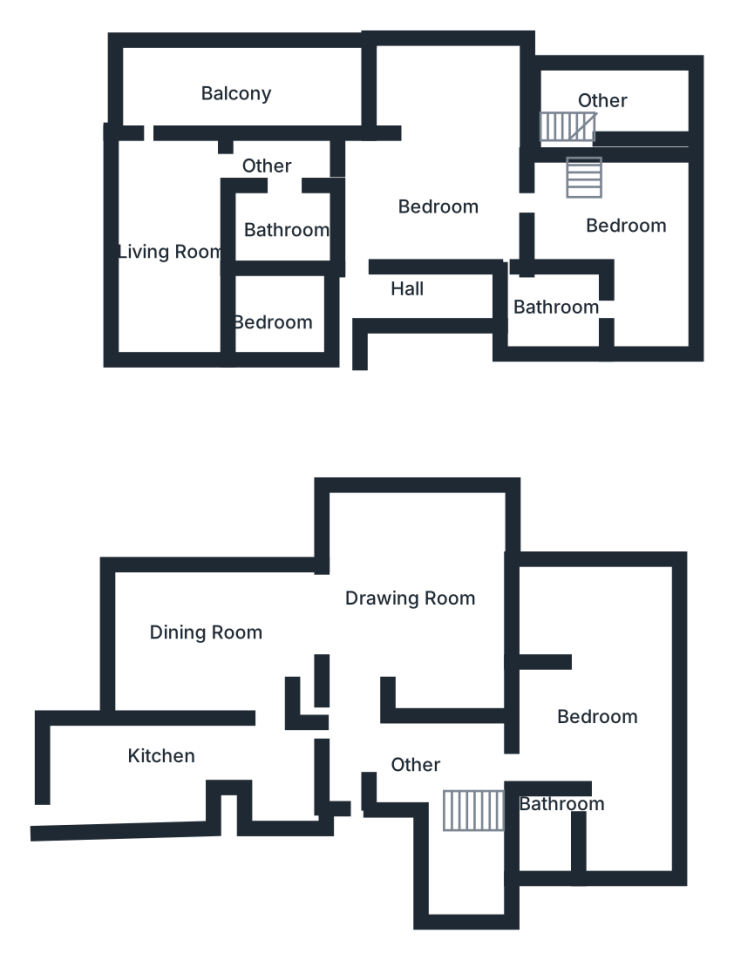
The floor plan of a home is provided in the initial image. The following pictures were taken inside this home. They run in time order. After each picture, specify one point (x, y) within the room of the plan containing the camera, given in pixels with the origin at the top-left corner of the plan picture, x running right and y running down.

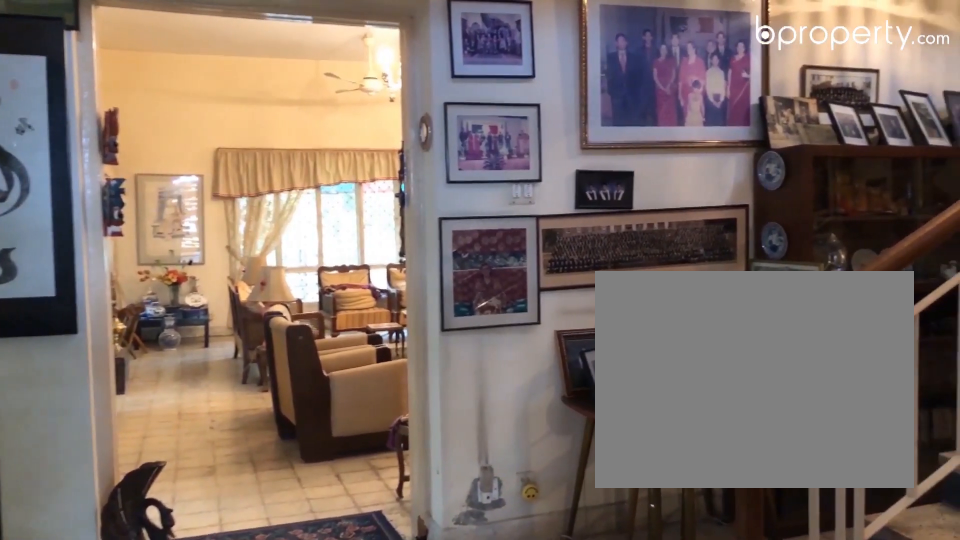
(385, 772)
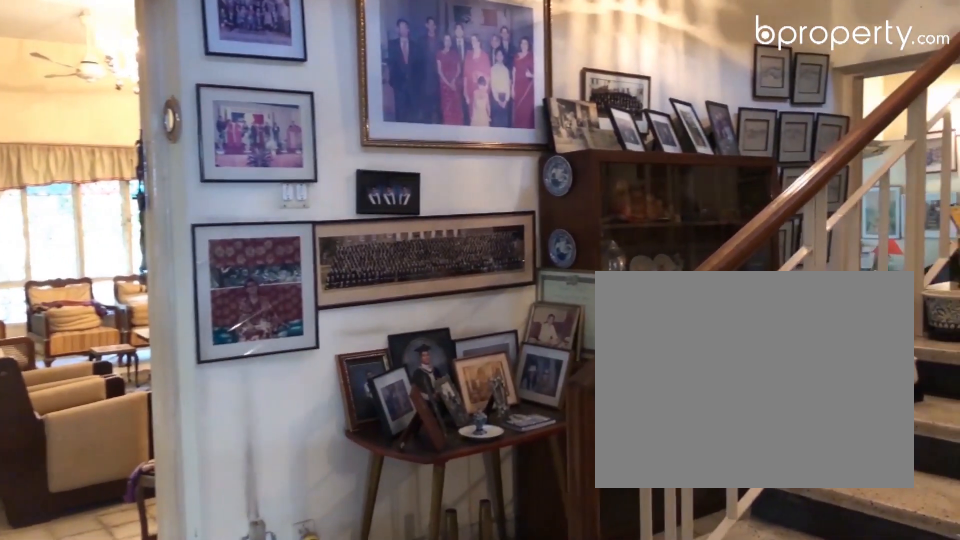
(385, 772)
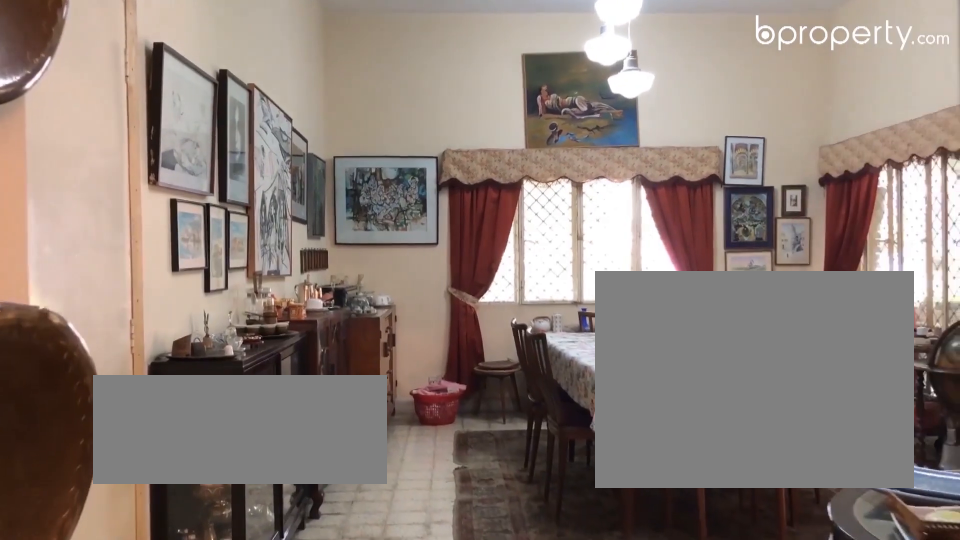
(210, 632)
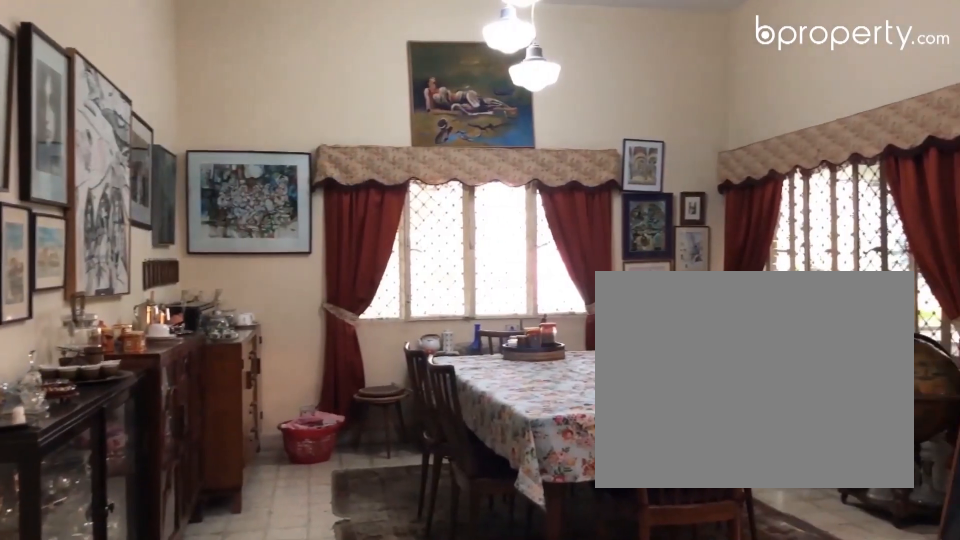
(210, 632)
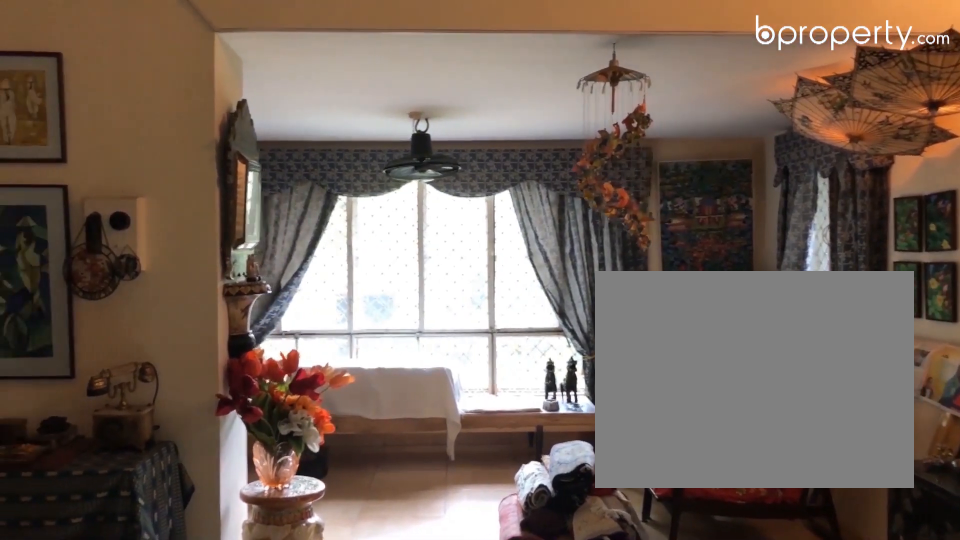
(606, 725)
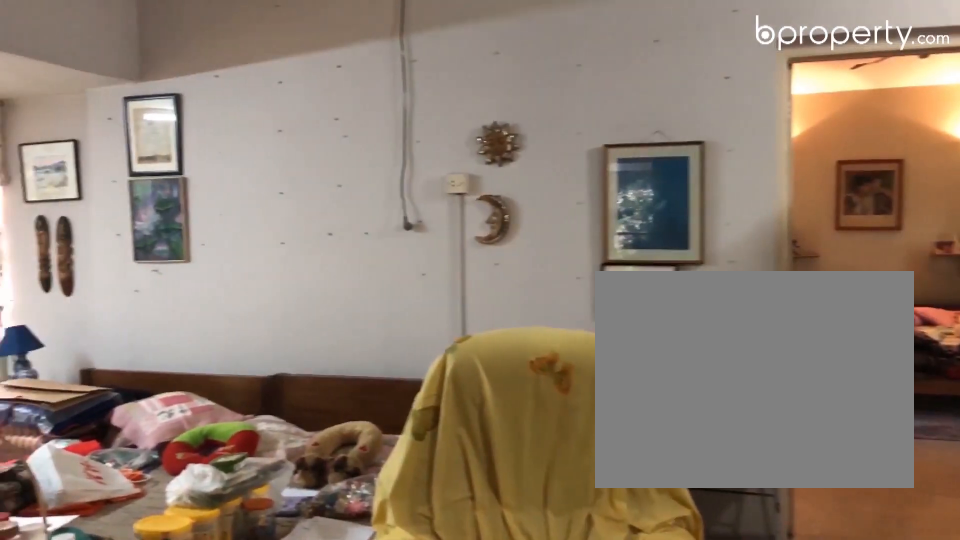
(460, 167)
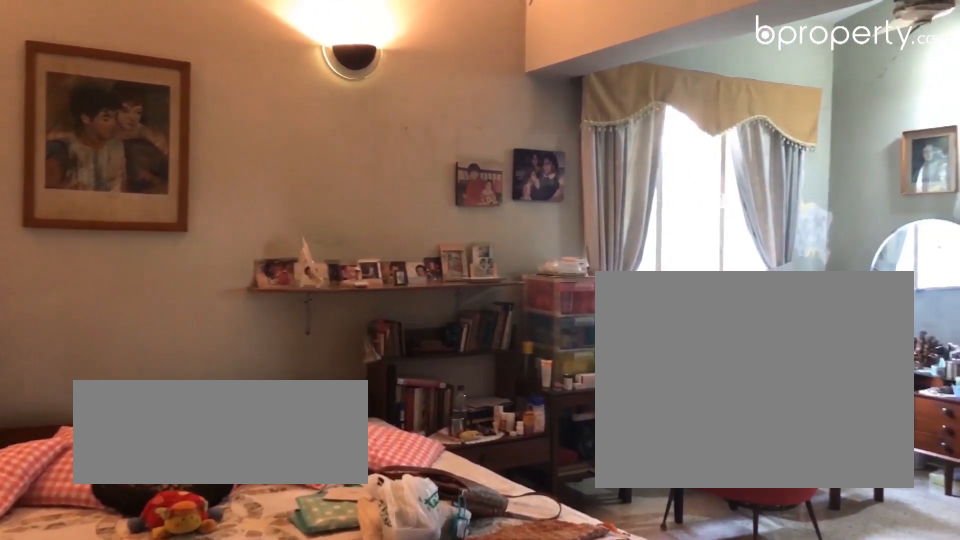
(572, 219)
